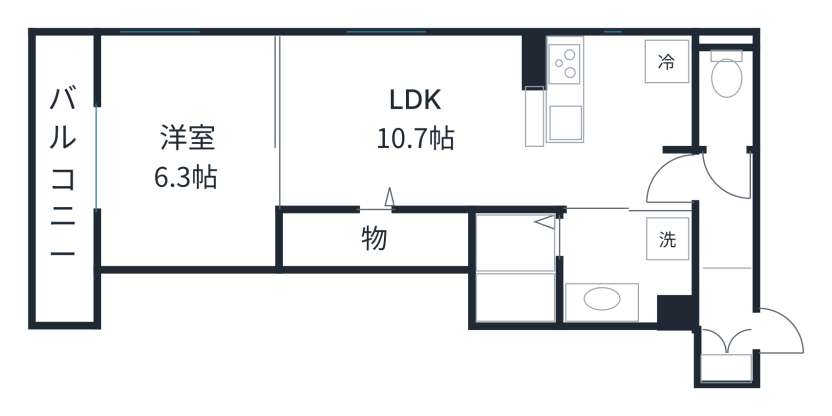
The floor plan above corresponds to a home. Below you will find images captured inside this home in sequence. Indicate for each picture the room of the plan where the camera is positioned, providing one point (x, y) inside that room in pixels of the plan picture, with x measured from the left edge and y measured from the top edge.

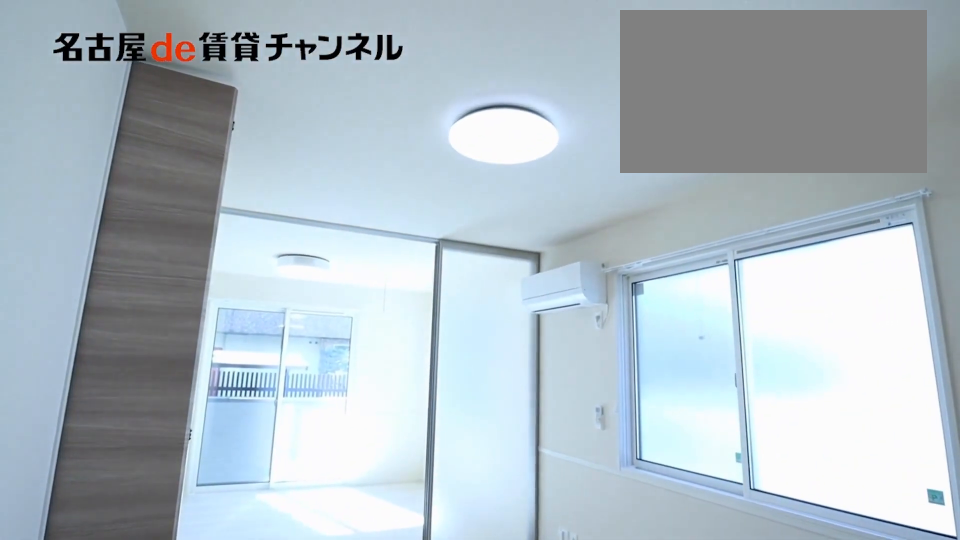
(401, 124)
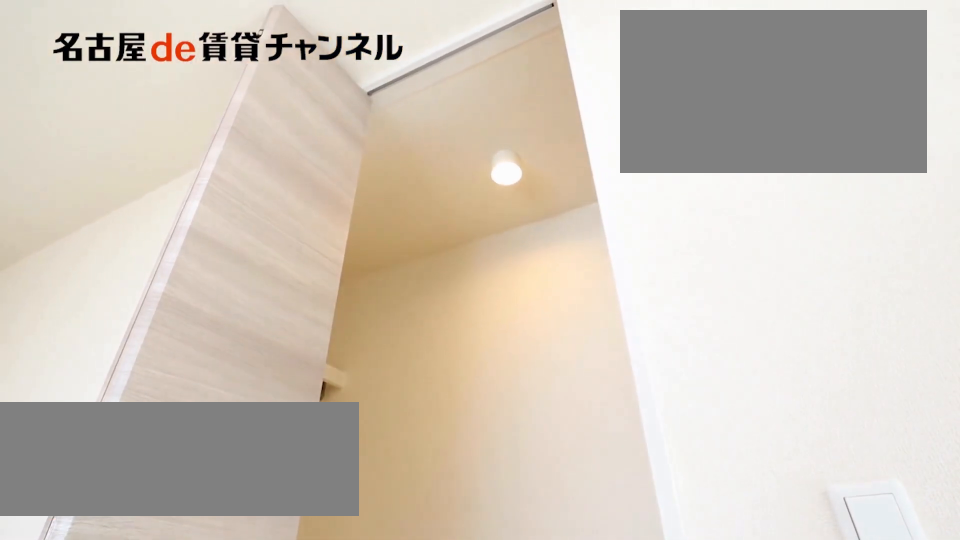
(375, 242)
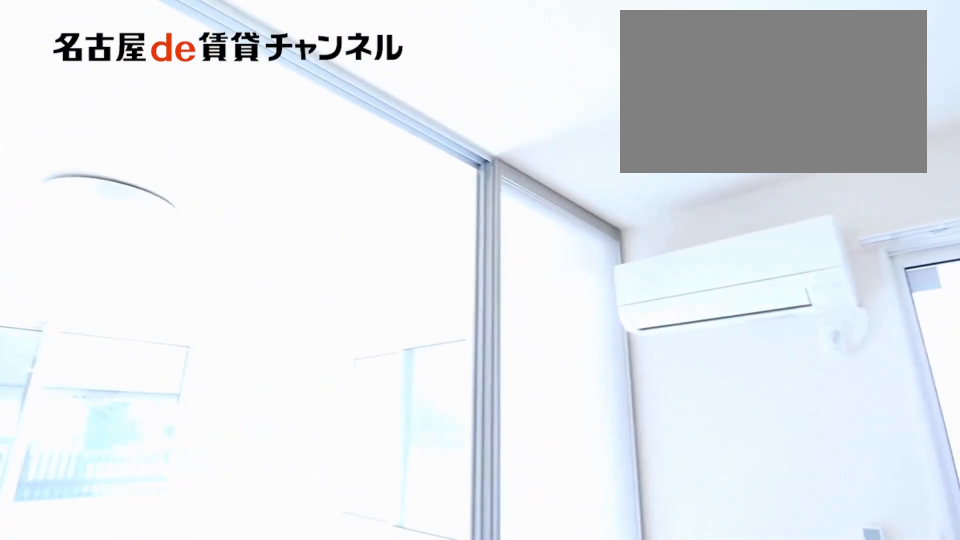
(403, 121)
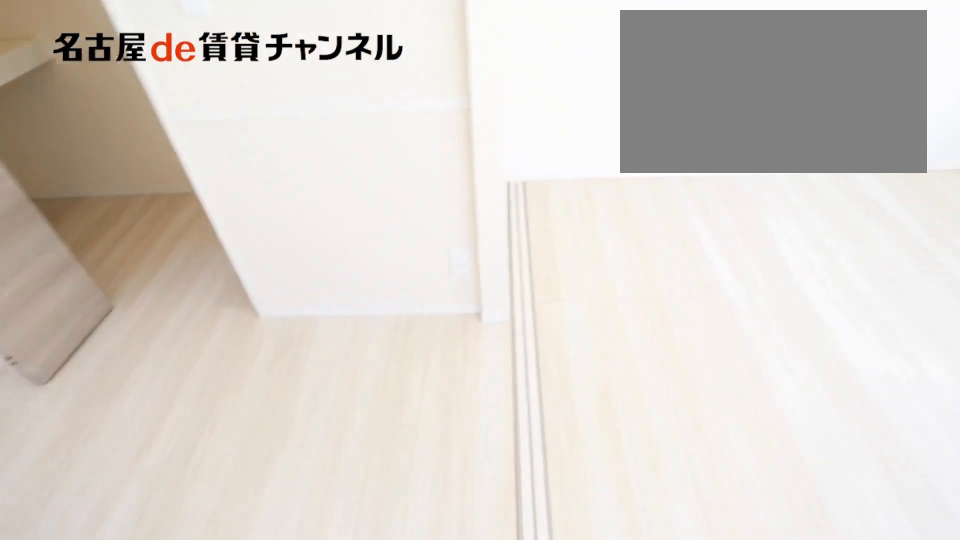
(403, 121)
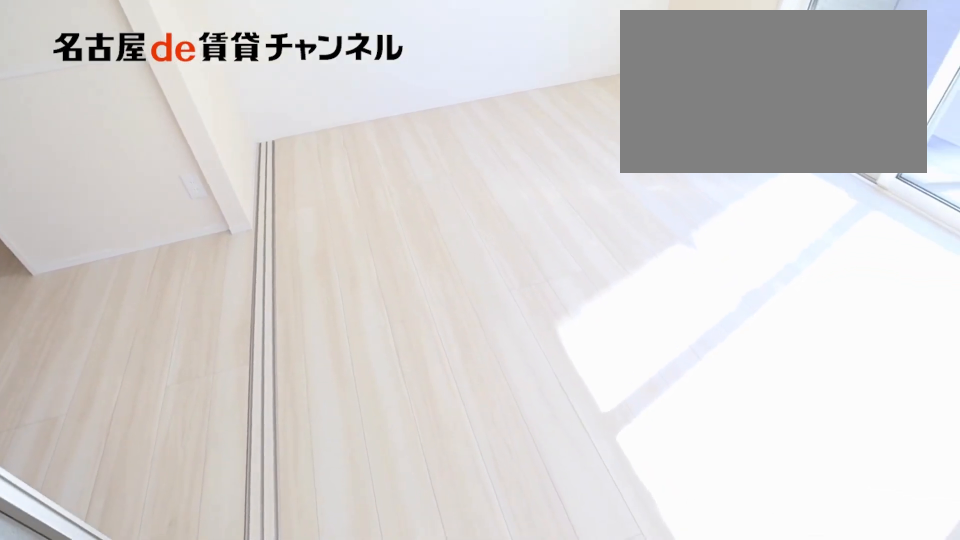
(187, 152)
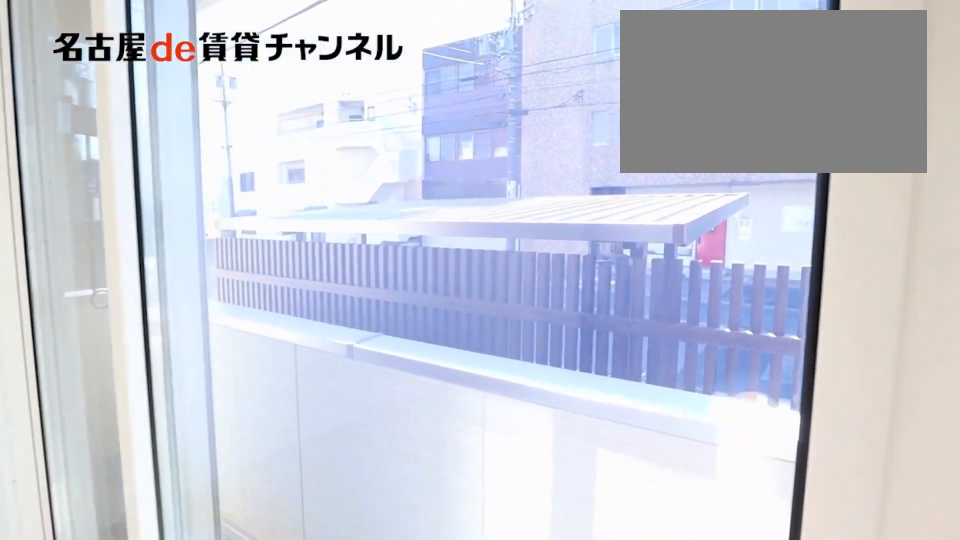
(187, 152)
